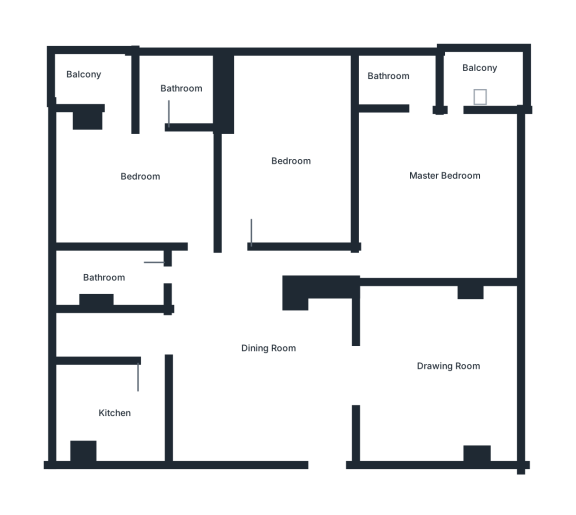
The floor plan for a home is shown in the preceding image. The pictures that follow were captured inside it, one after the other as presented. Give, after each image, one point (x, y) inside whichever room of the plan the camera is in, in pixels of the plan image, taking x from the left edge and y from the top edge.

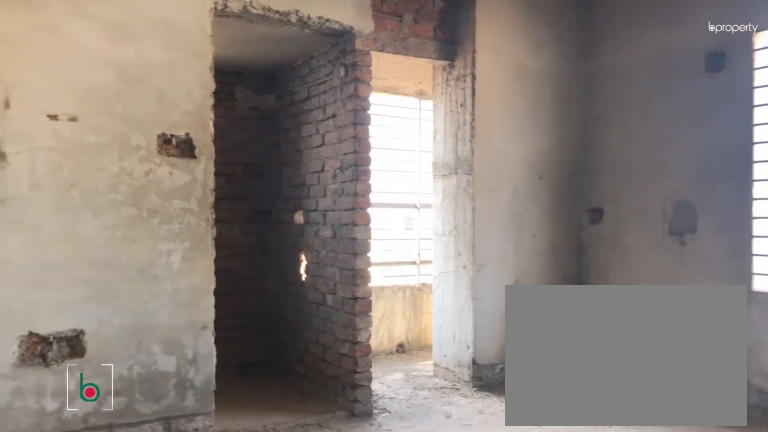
(445, 179)
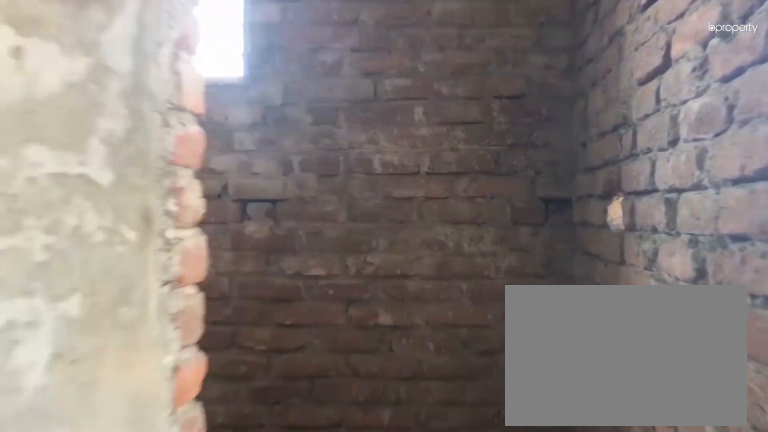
(424, 121)
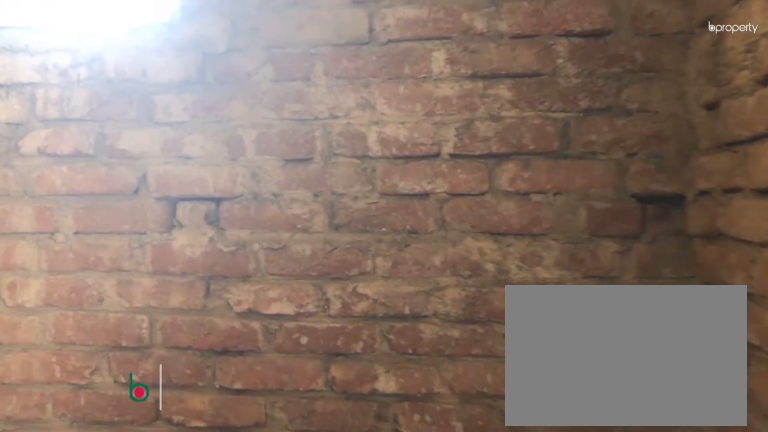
(399, 79)
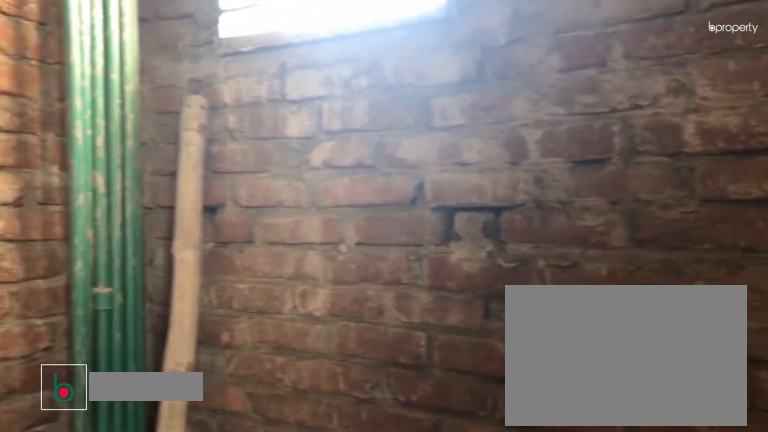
(399, 79)
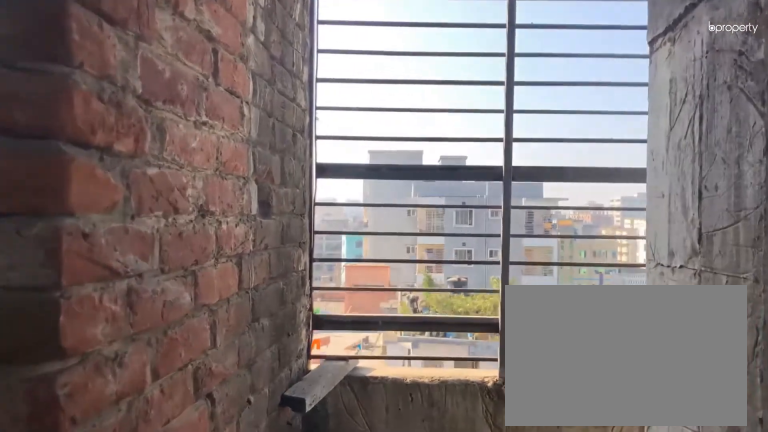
(450, 117)
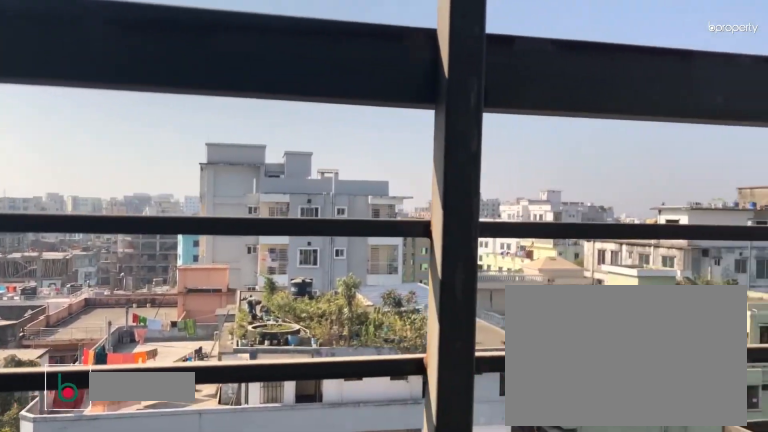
(481, 77)
